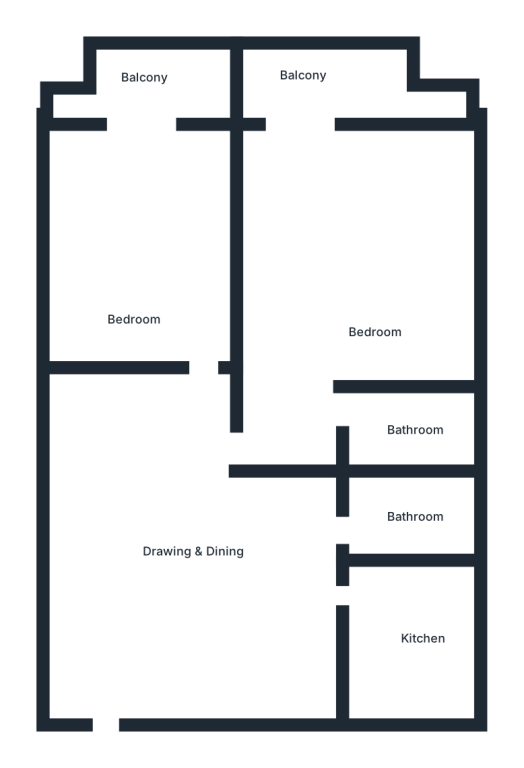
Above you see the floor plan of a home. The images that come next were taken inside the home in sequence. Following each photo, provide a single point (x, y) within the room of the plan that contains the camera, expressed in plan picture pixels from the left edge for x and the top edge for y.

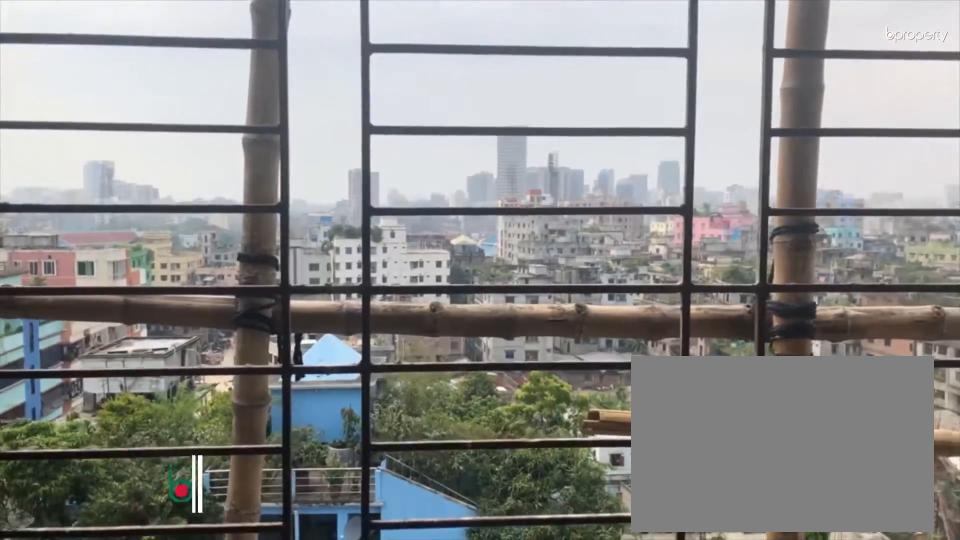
(310, 55)
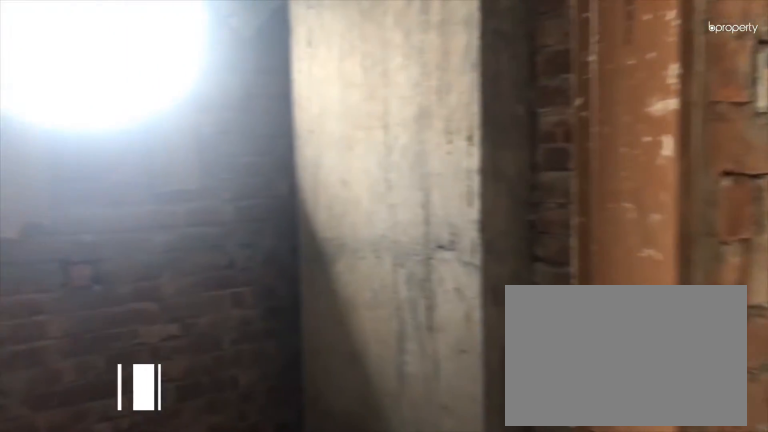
(417, 426)
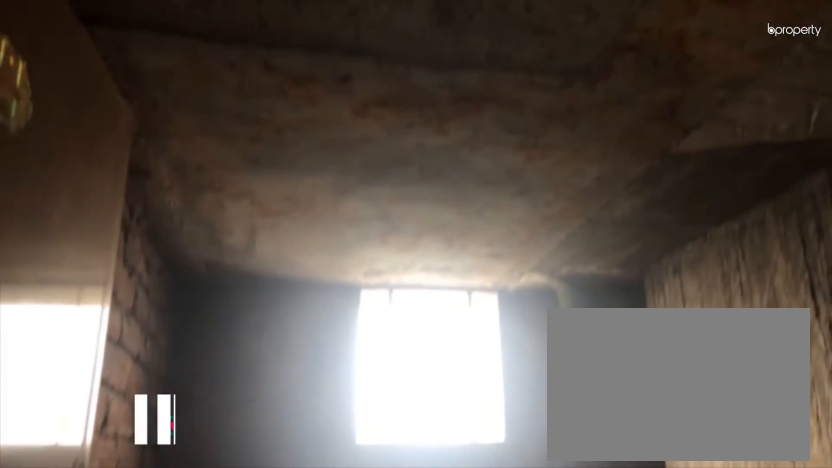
(417, 426)
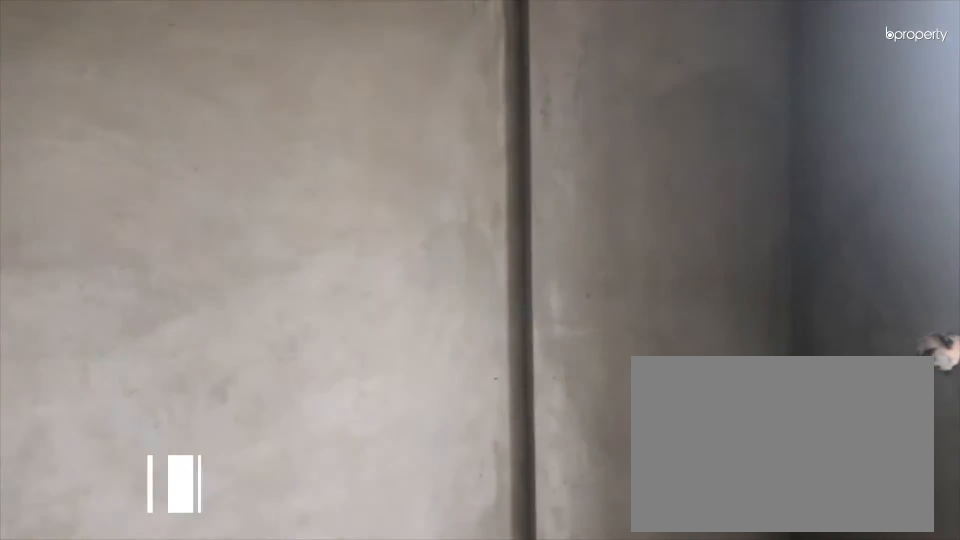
(128, 259)
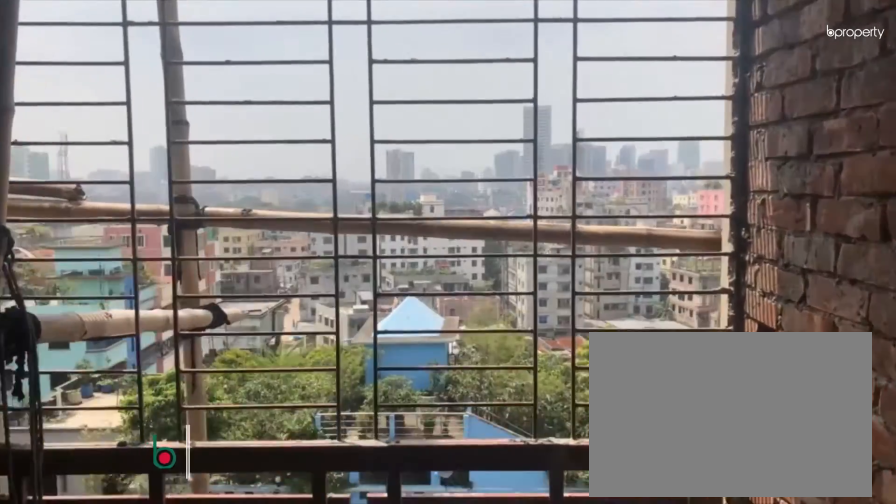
(162, 82)
